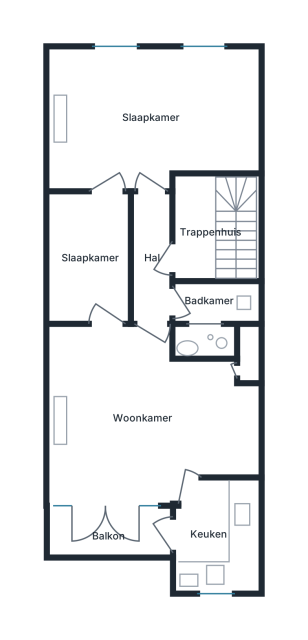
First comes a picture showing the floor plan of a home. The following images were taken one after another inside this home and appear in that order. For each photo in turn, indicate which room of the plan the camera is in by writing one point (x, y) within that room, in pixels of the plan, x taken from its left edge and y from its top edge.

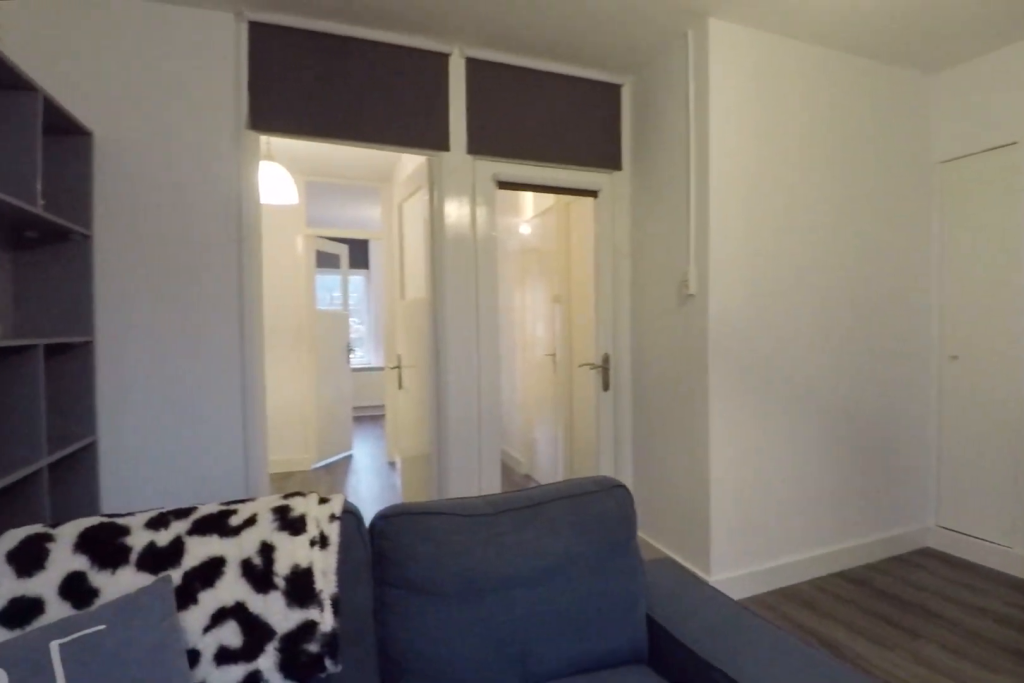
(144, 416)
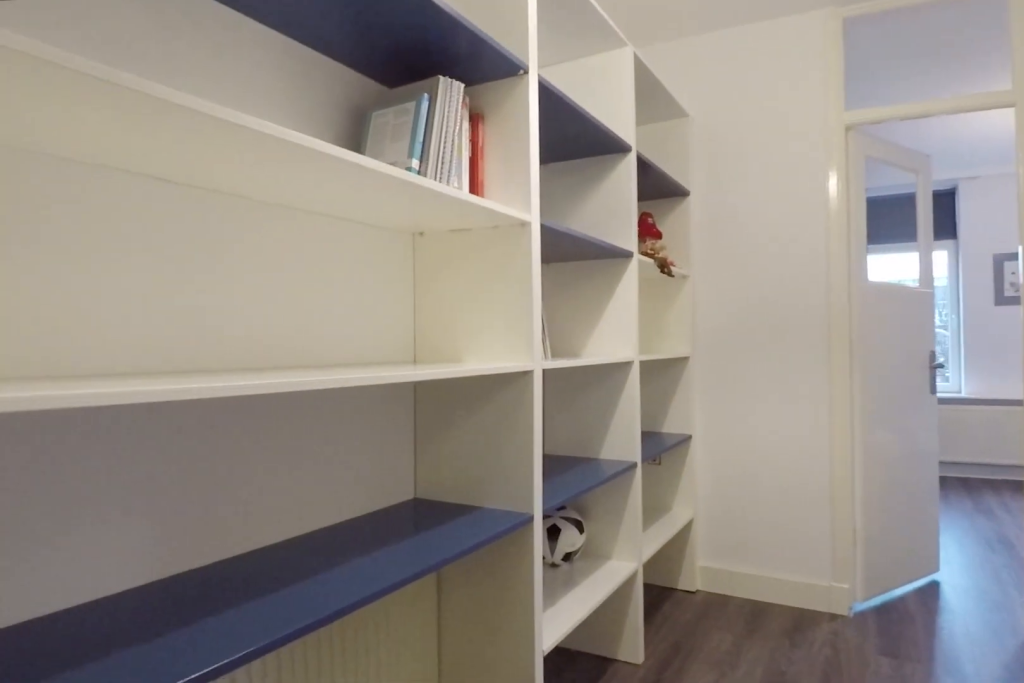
(90, 257)
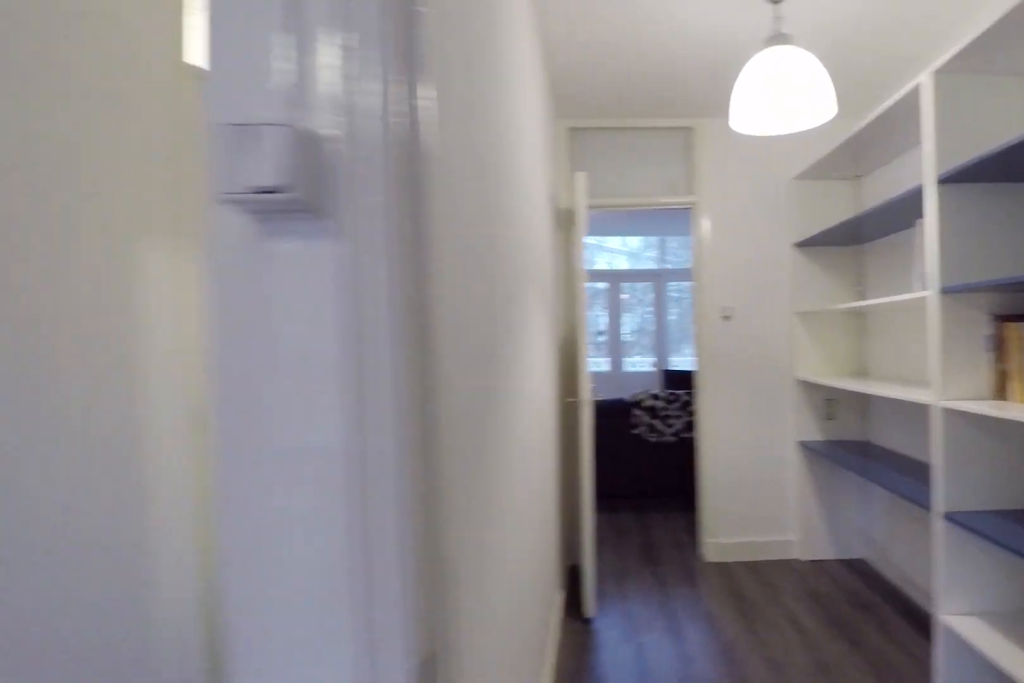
(90, 257)
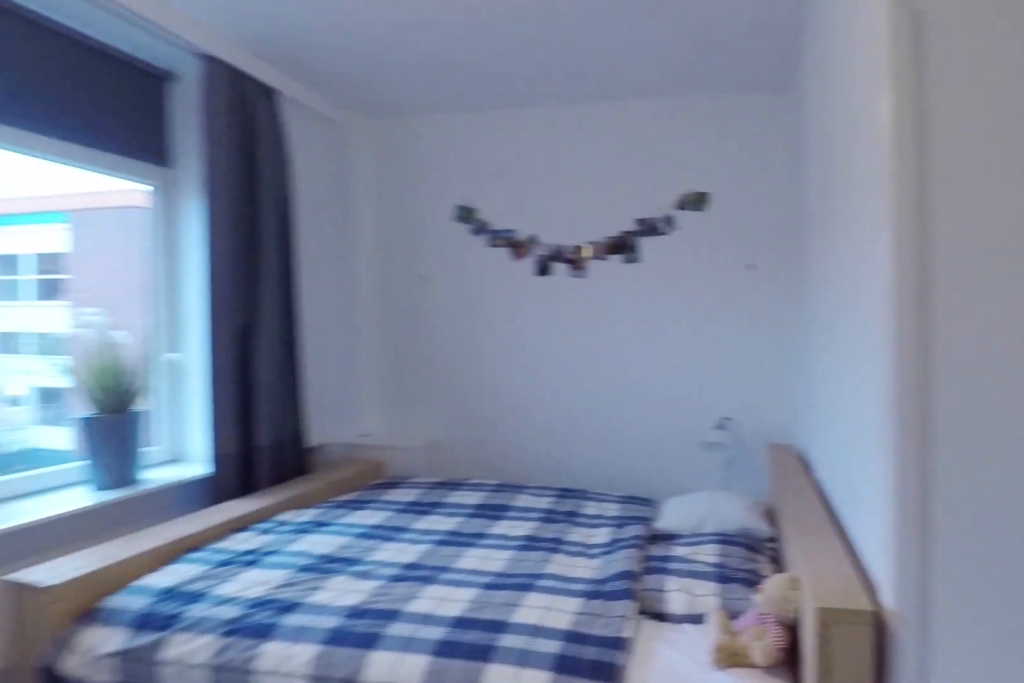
(153, 116)
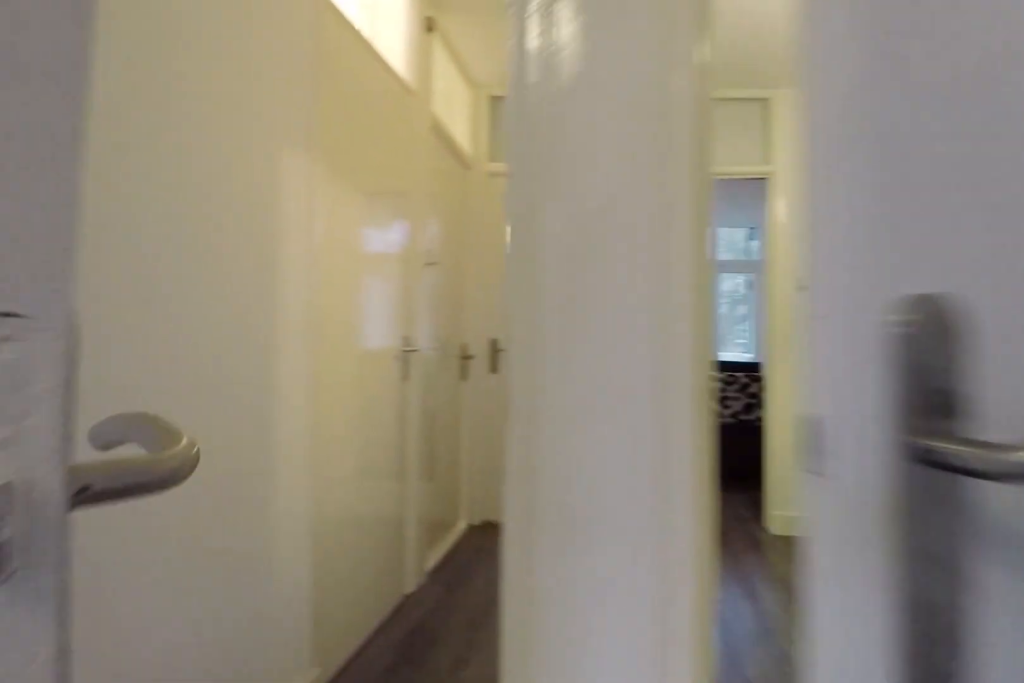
(153, 116)
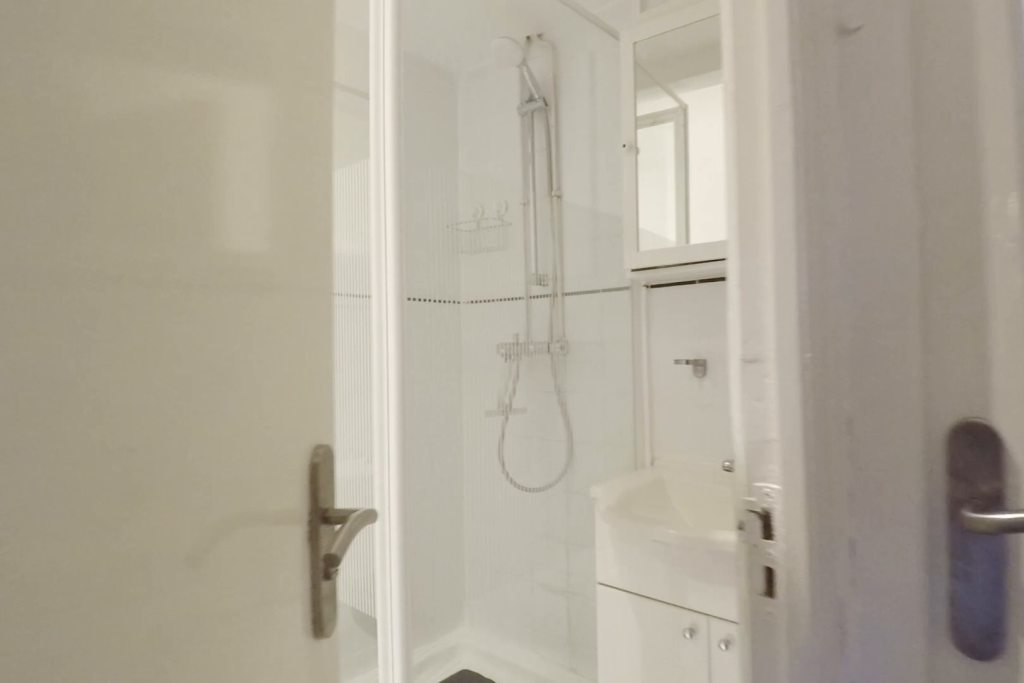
(152, 258)
